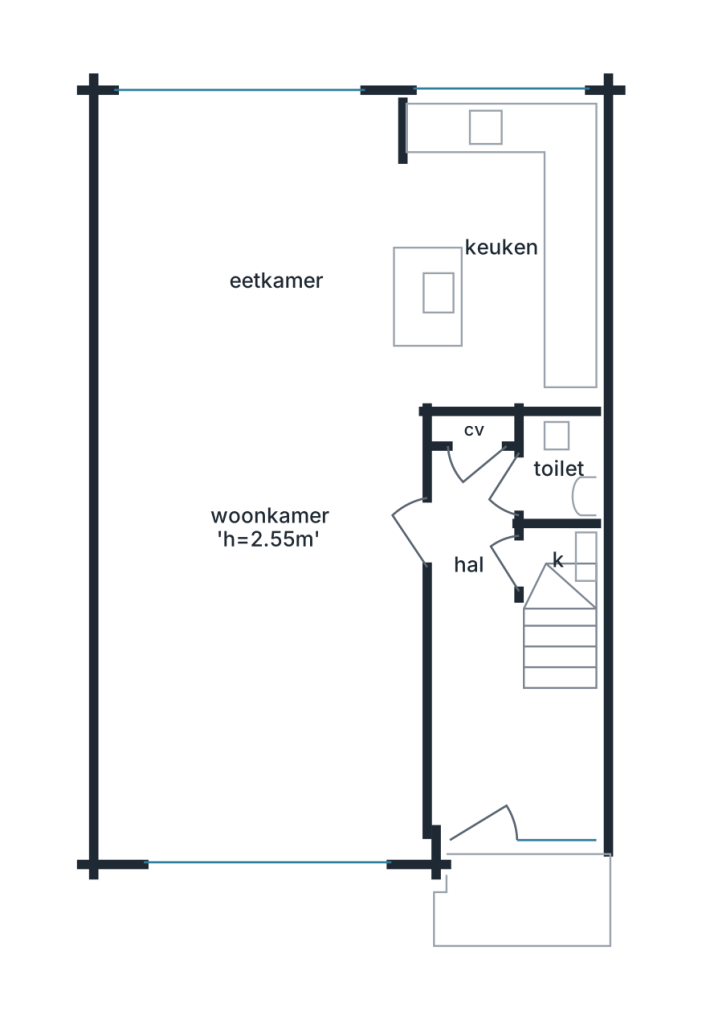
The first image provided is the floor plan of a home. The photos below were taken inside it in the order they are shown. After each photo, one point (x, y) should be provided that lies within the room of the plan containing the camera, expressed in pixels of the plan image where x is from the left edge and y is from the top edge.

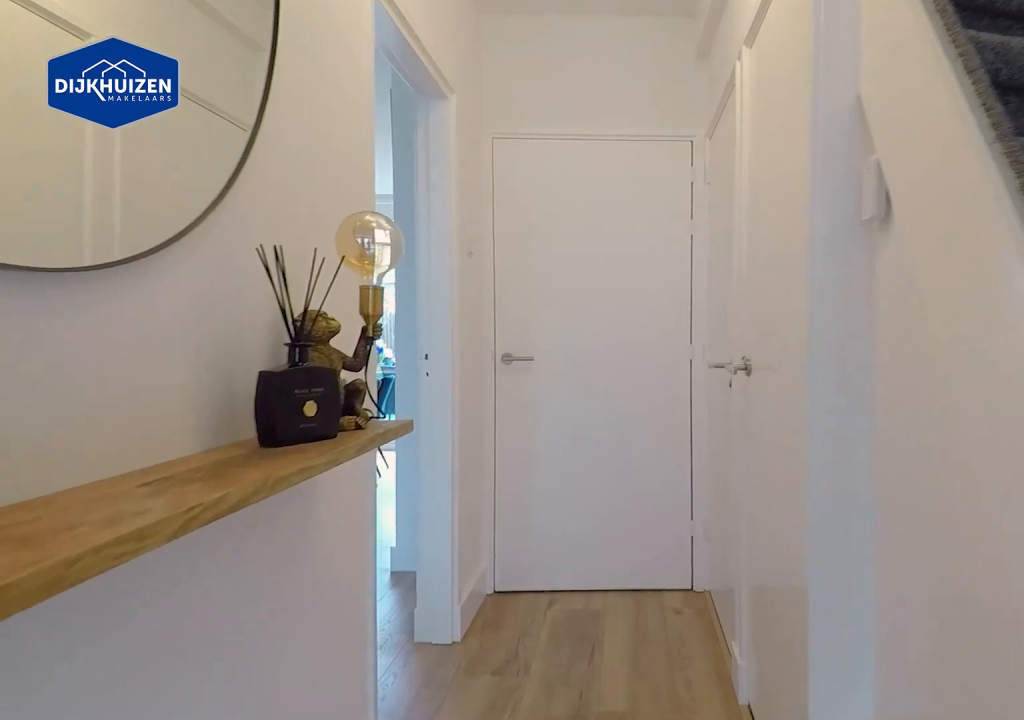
(495, 673)
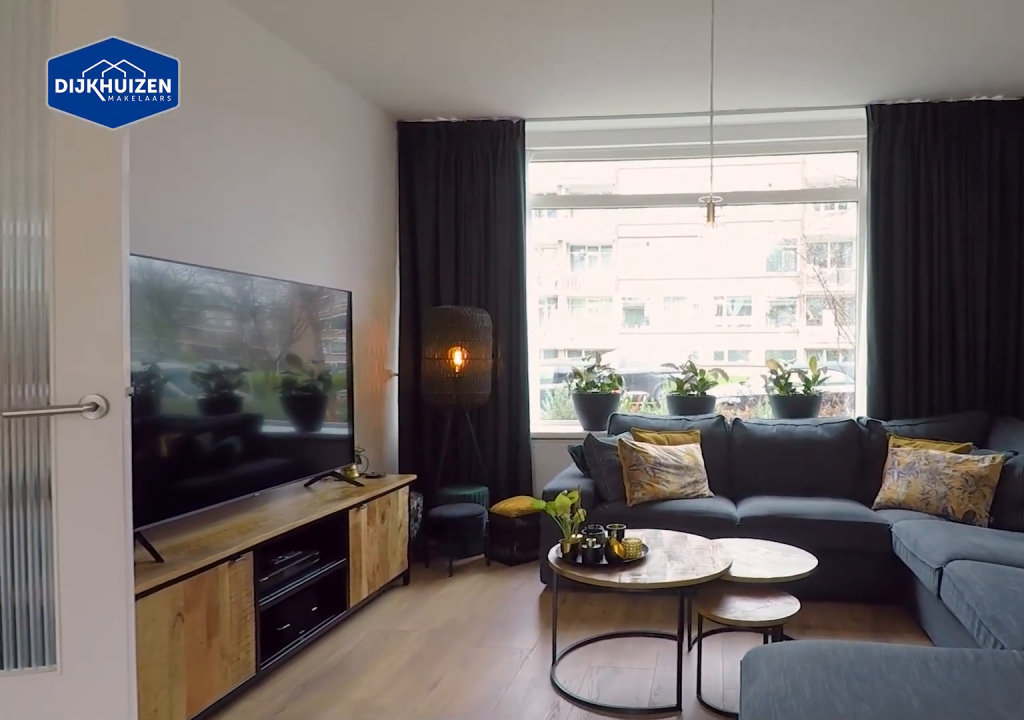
(251, 514)
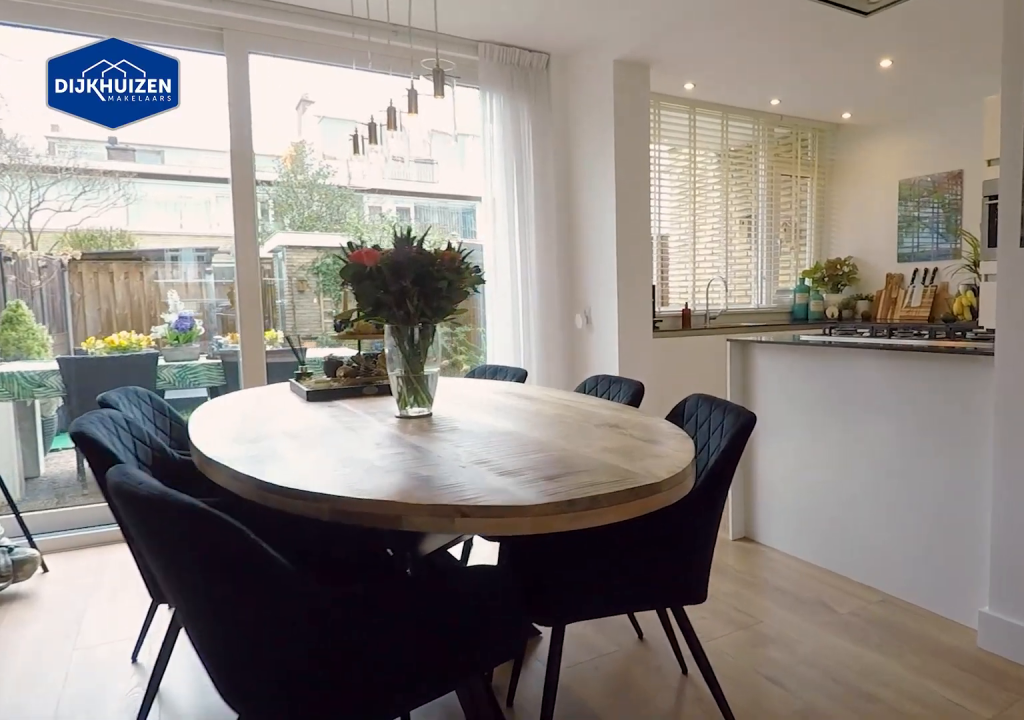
(252, 514)
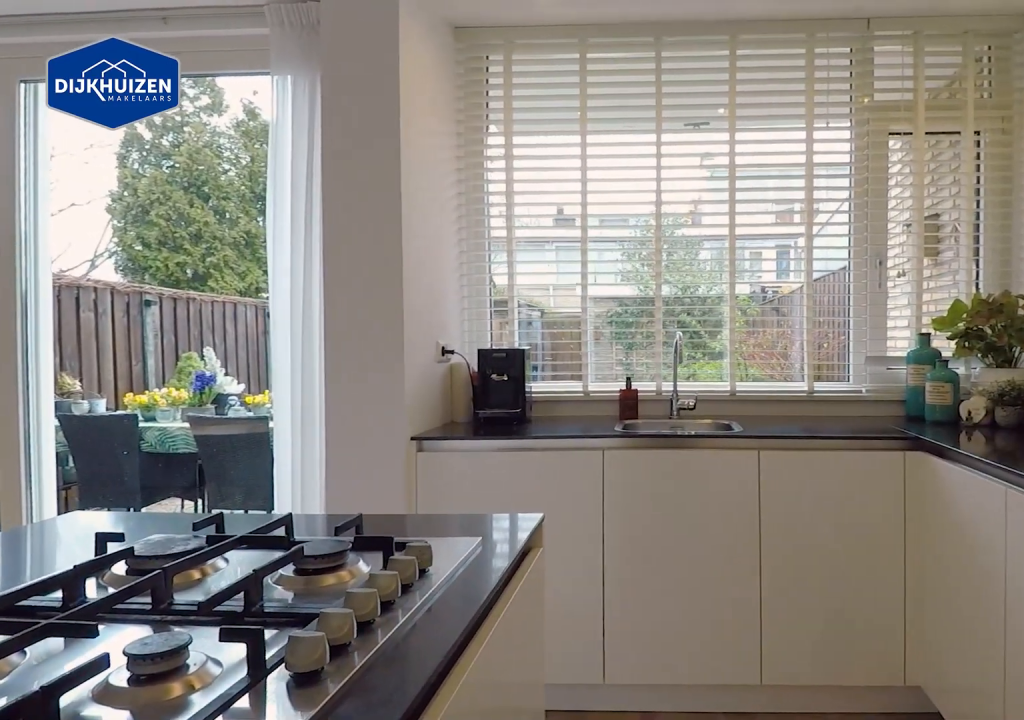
(495, 254)
